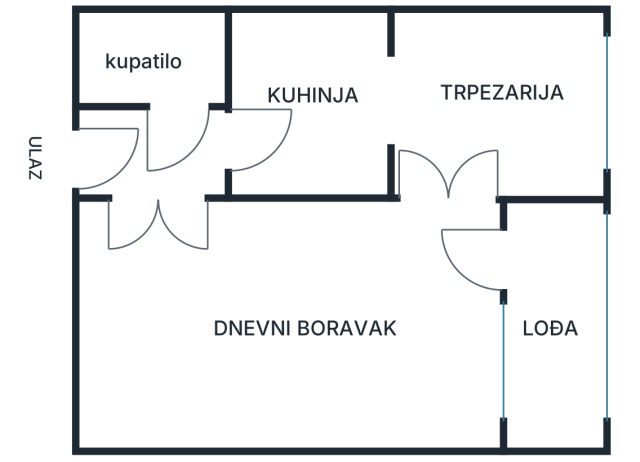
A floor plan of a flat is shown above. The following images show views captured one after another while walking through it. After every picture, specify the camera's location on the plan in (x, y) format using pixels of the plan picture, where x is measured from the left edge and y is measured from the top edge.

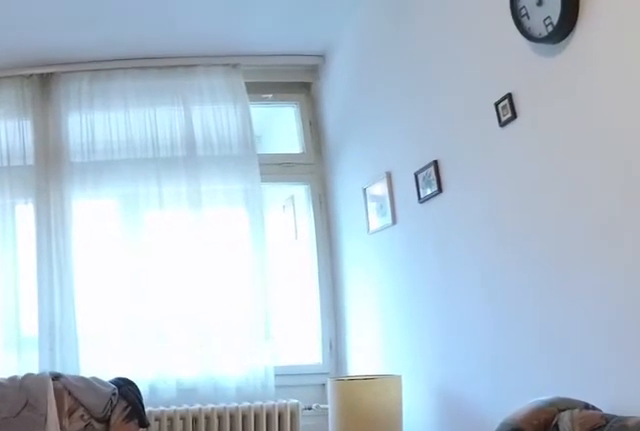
(226, 307)
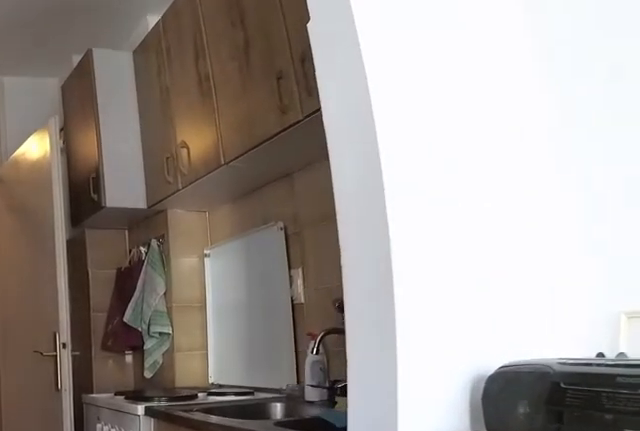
(466, 119)
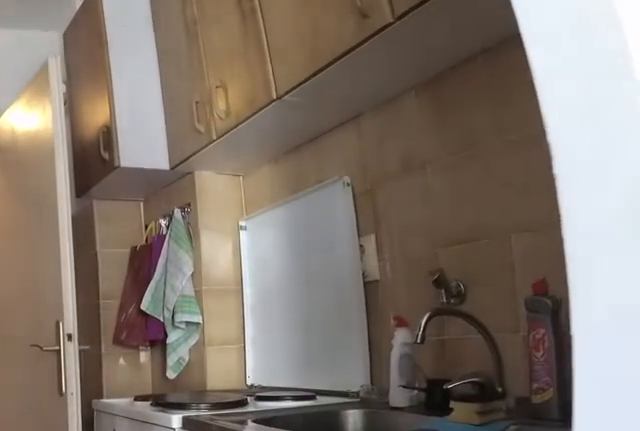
(436, 113)
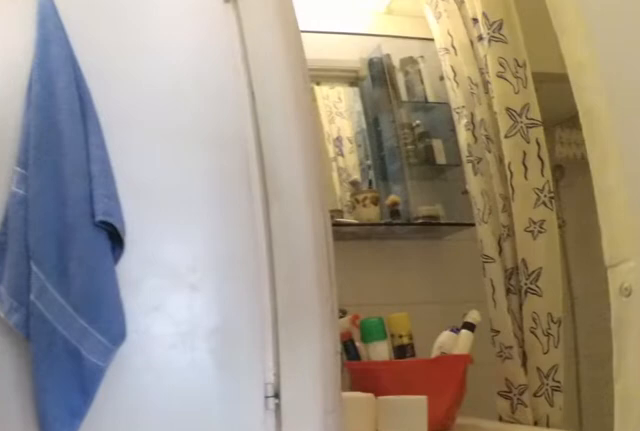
(215, 135)
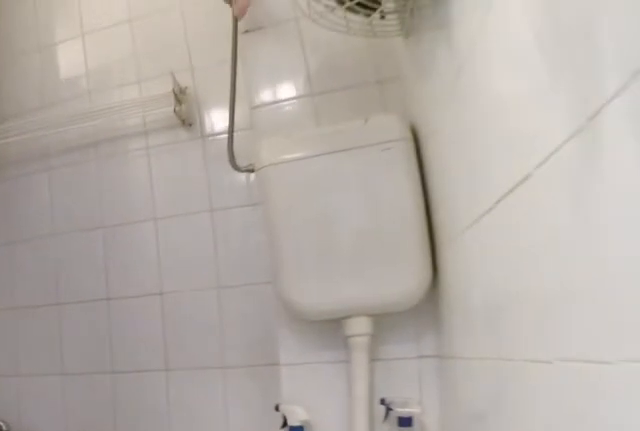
(181, 117)
